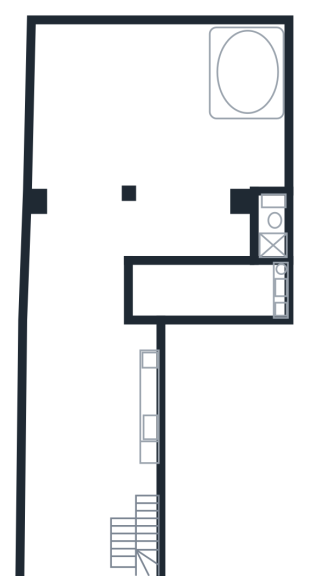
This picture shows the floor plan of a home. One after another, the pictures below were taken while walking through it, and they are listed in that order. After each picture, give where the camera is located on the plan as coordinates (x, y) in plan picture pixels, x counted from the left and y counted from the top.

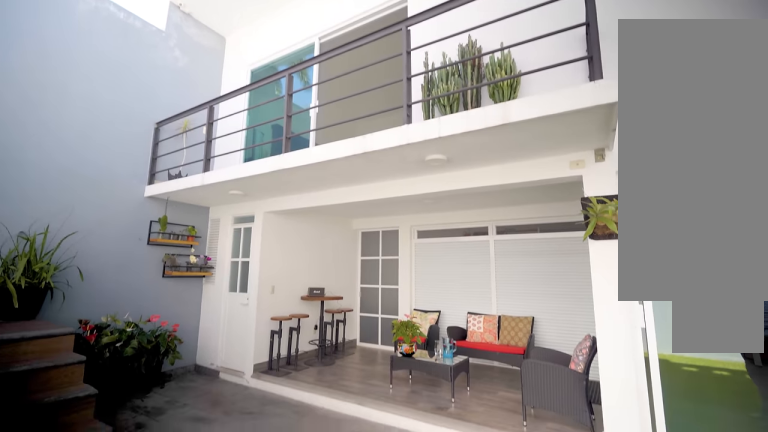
(100, 78)
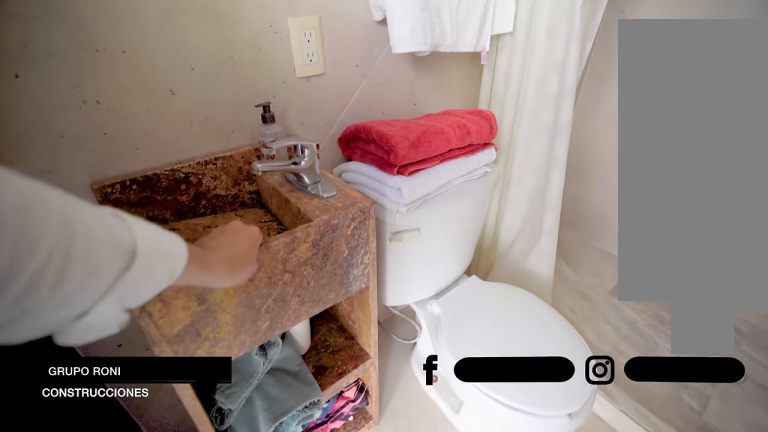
(231, 144)
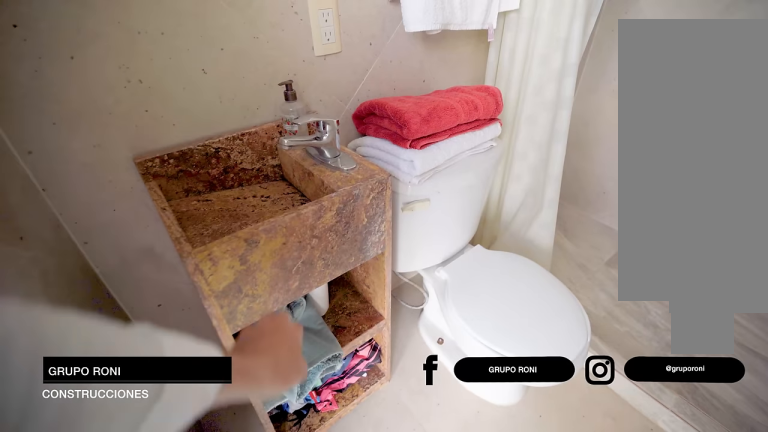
(231, 144)
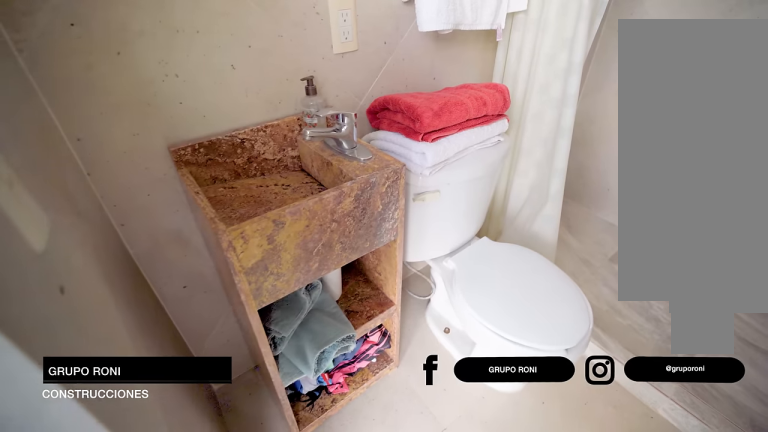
(231, 144)
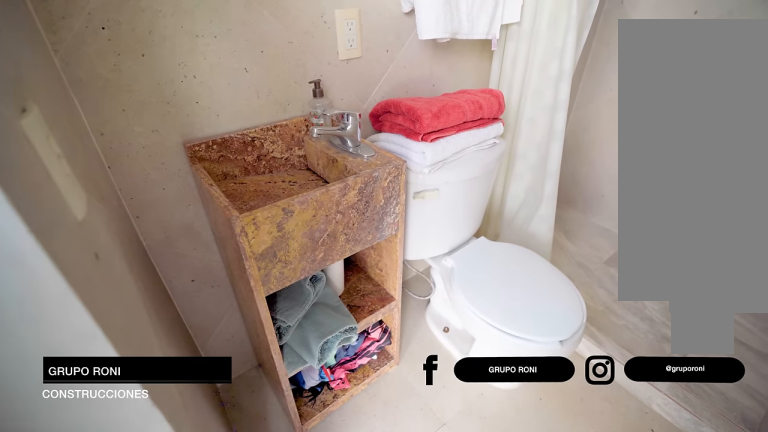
(251, 159)
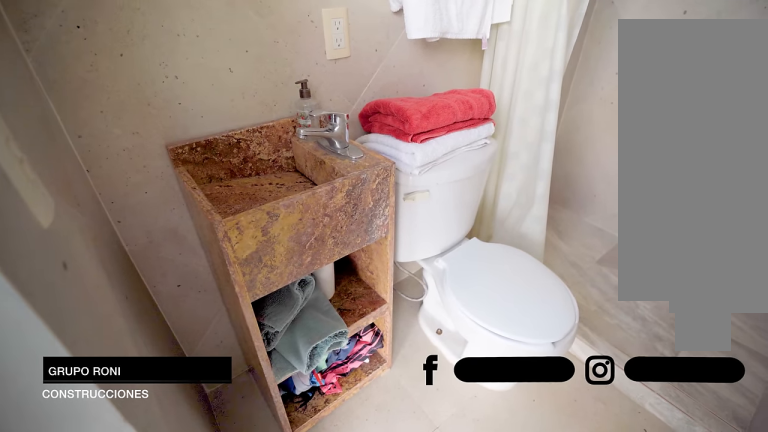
(262, 186)
